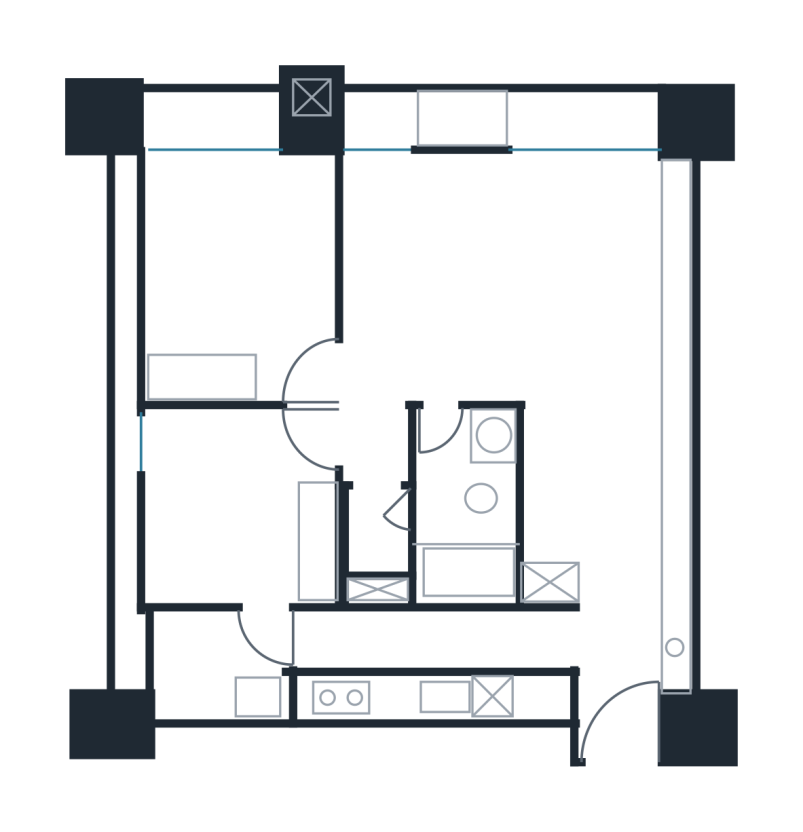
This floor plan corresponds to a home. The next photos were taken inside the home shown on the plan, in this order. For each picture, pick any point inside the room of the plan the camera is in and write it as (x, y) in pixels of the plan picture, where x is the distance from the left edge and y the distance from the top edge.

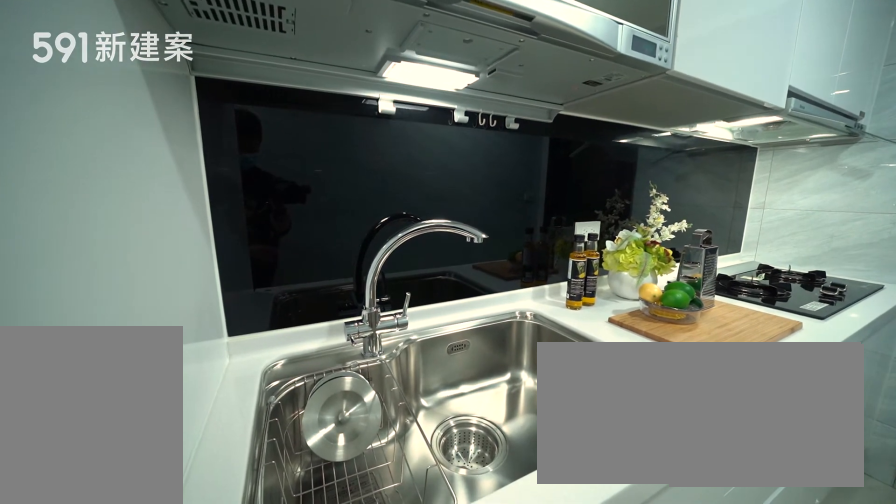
(426, 658)
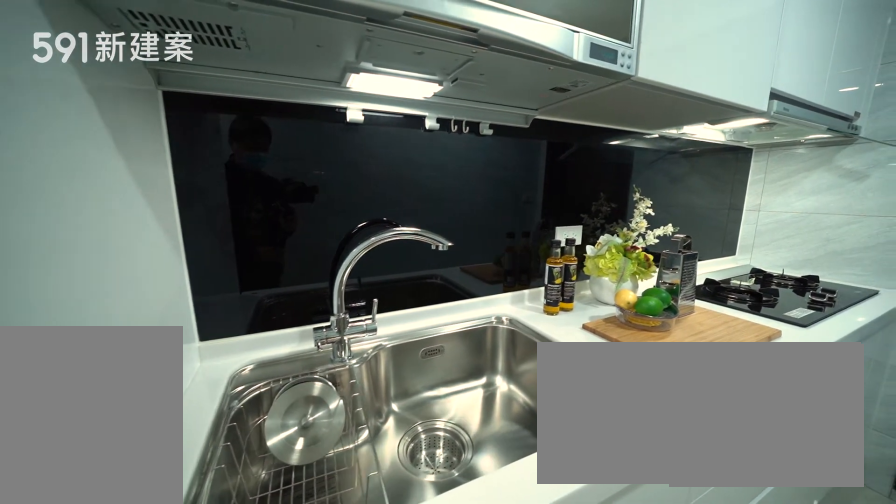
(426, 658)
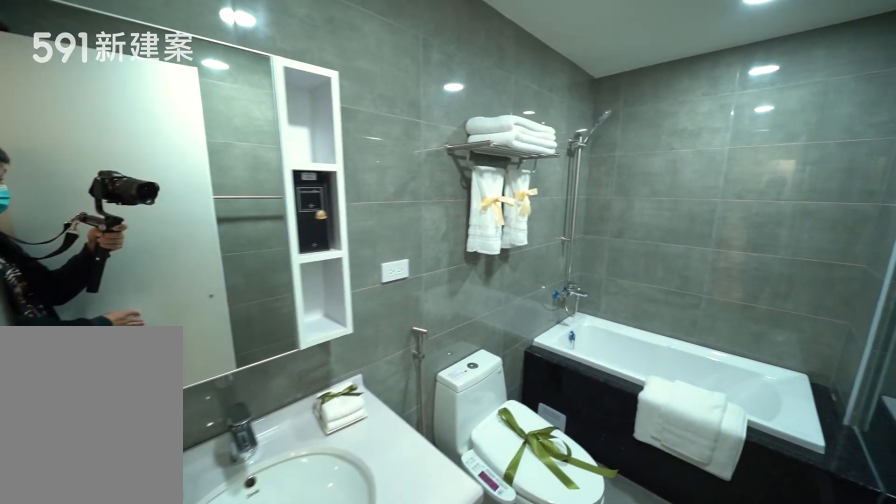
(460, 507)
